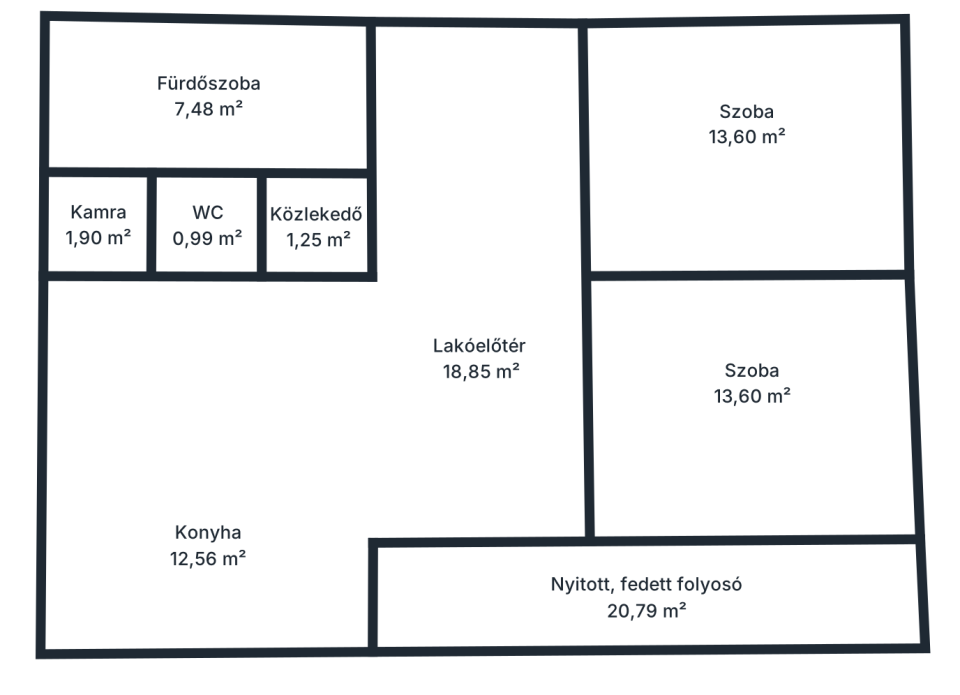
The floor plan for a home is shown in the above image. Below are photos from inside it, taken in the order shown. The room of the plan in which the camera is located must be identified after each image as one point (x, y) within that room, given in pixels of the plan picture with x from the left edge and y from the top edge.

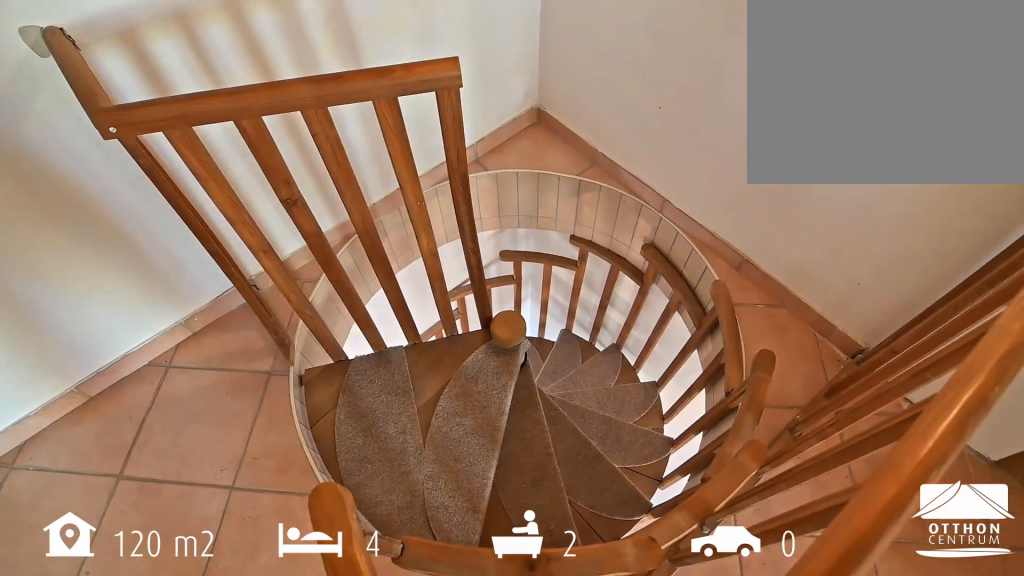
(444, 509)
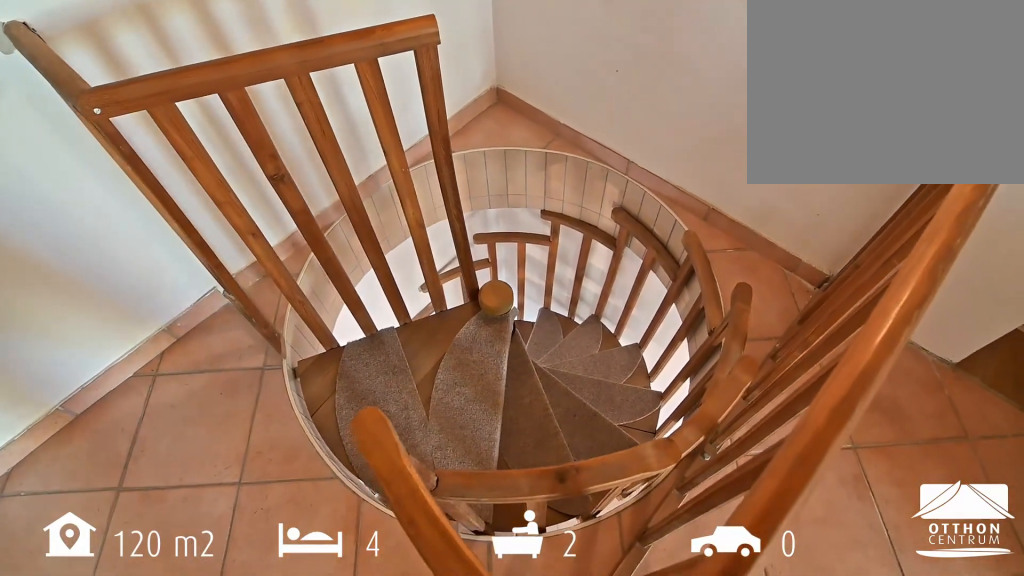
(444, 509)
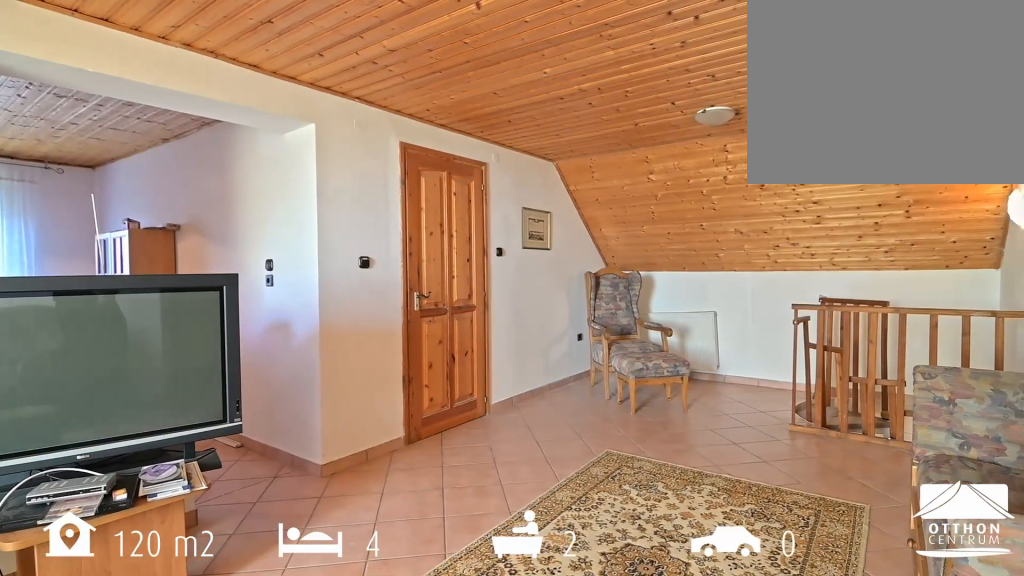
(479, 334)
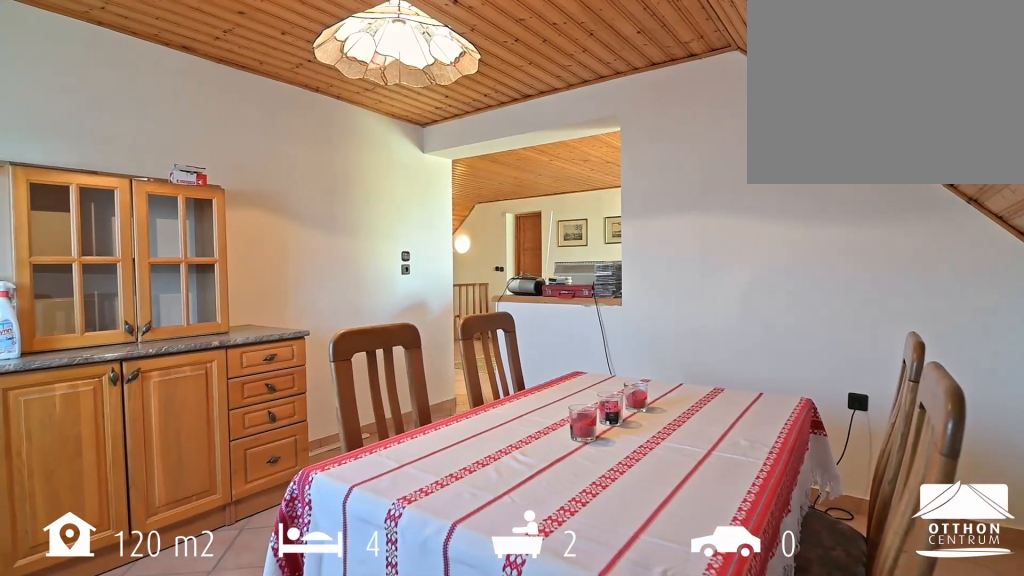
(207, 571)
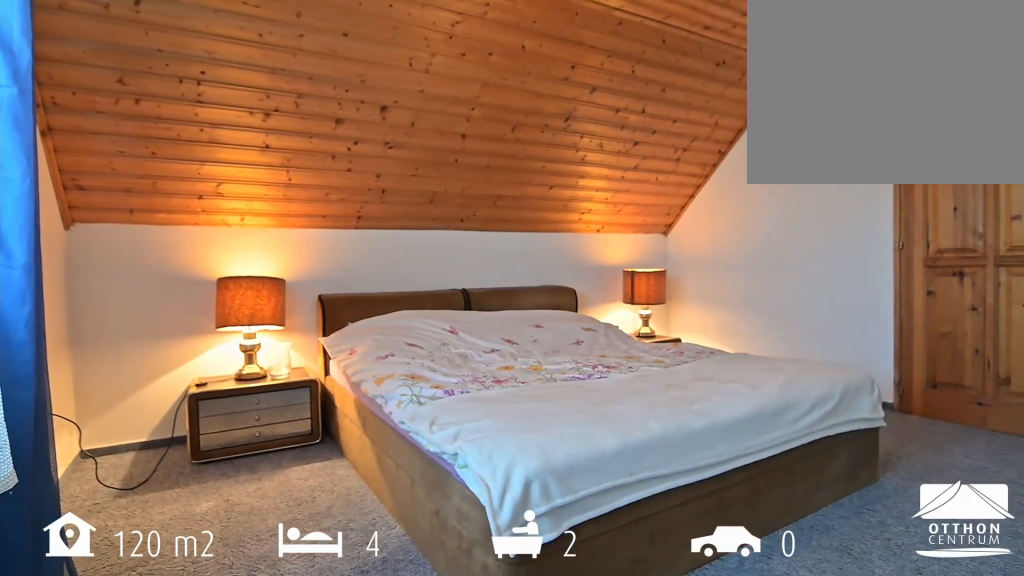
(751, 194)
